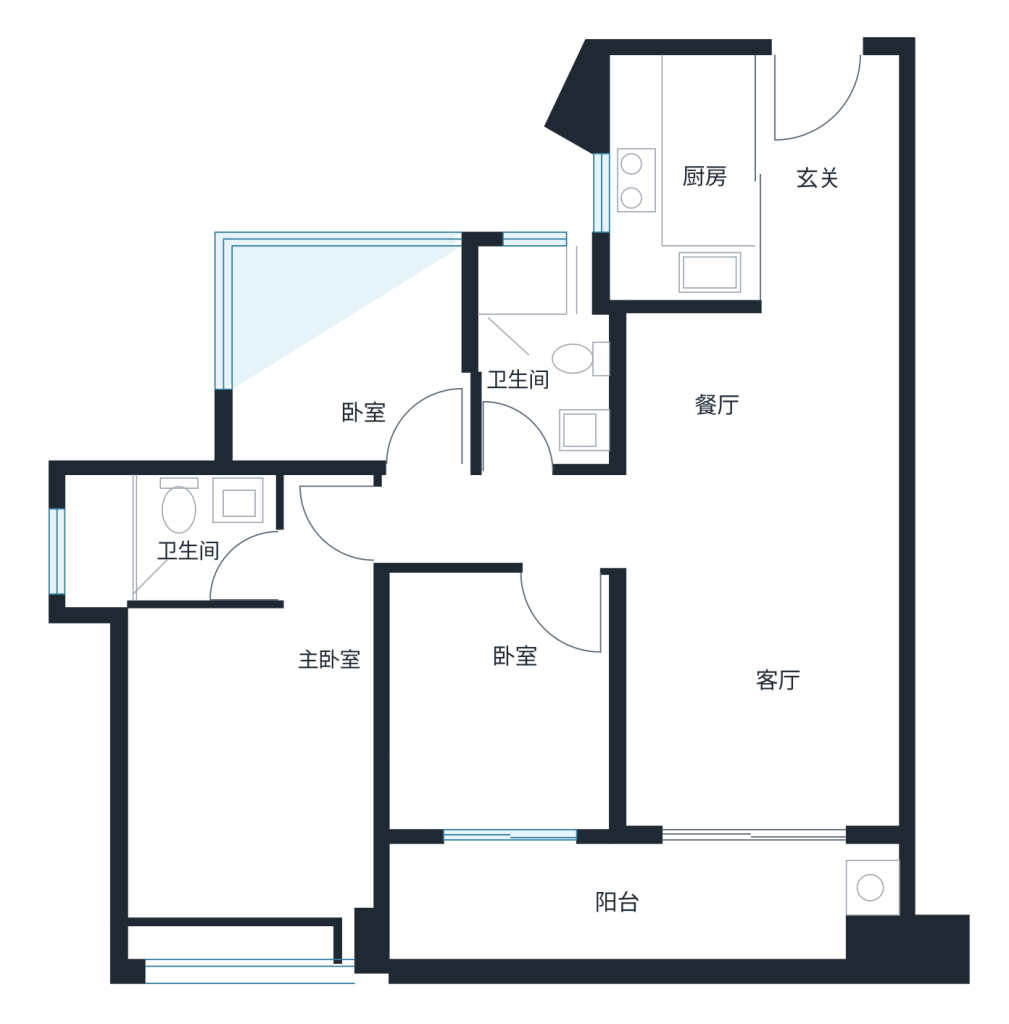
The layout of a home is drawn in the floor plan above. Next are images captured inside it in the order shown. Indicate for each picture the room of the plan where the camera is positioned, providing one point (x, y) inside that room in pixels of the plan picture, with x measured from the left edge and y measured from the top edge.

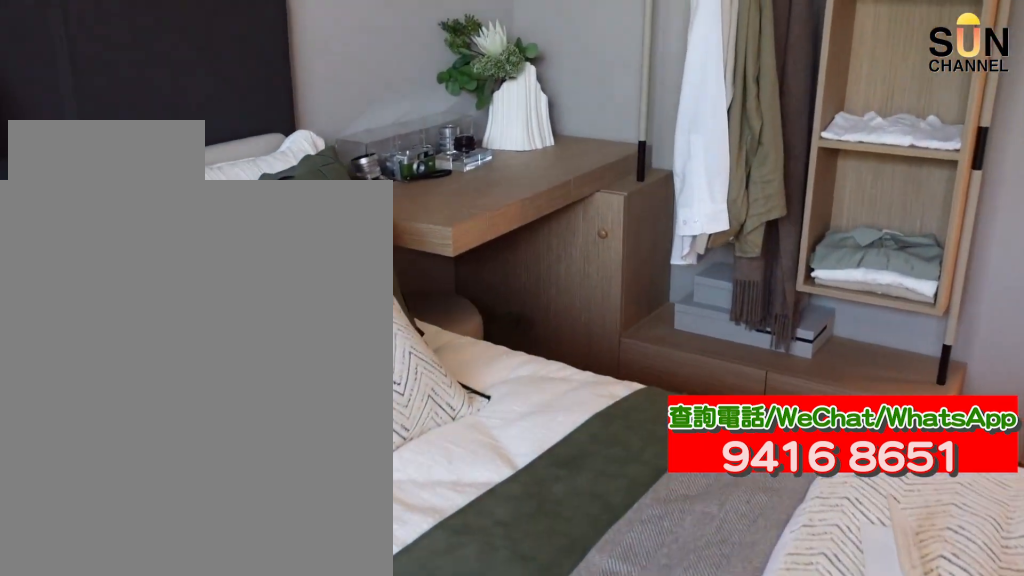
(505, 708)
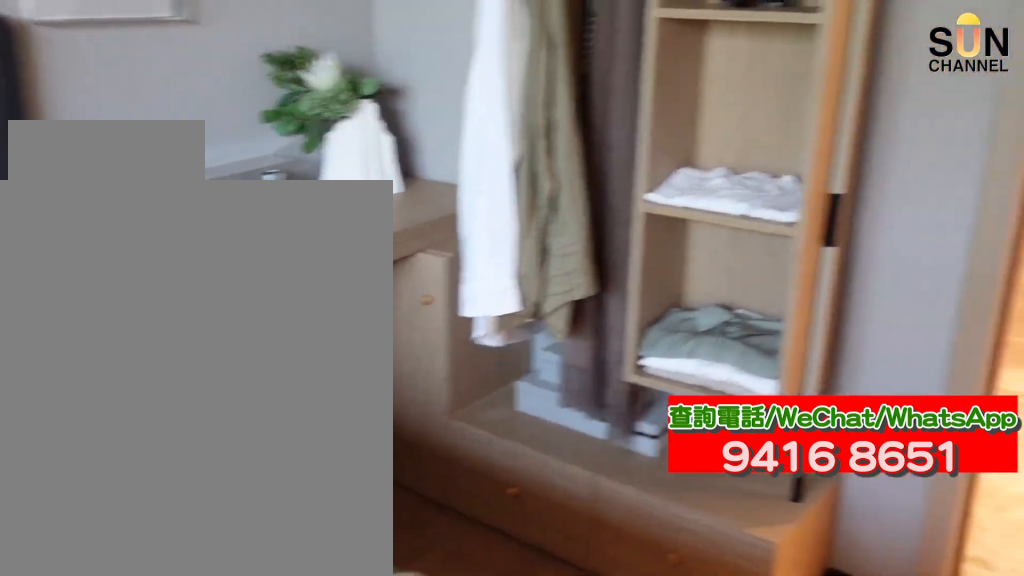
(505, 708)
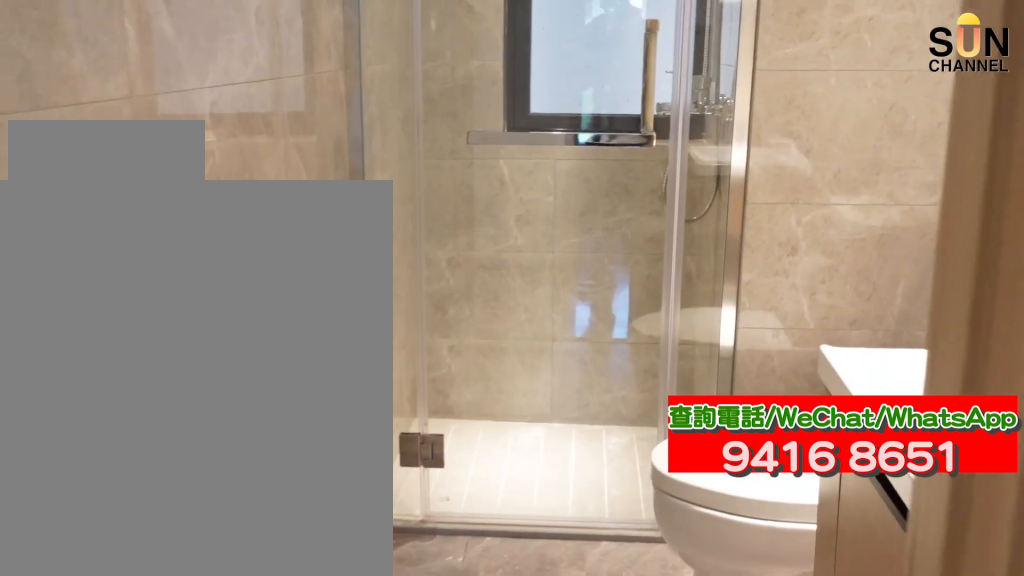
(544, 356)
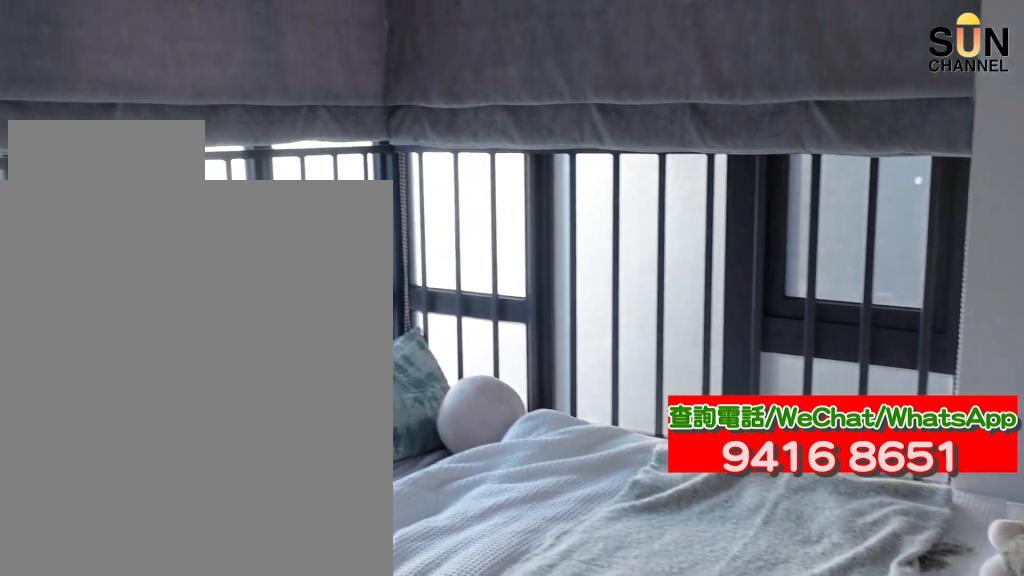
(347, 353)
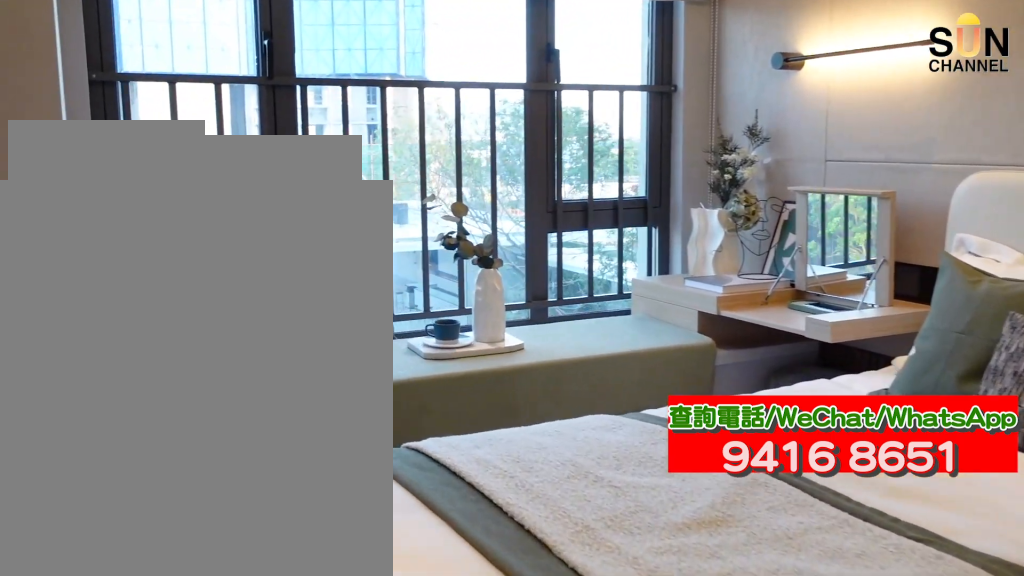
(258, 726)
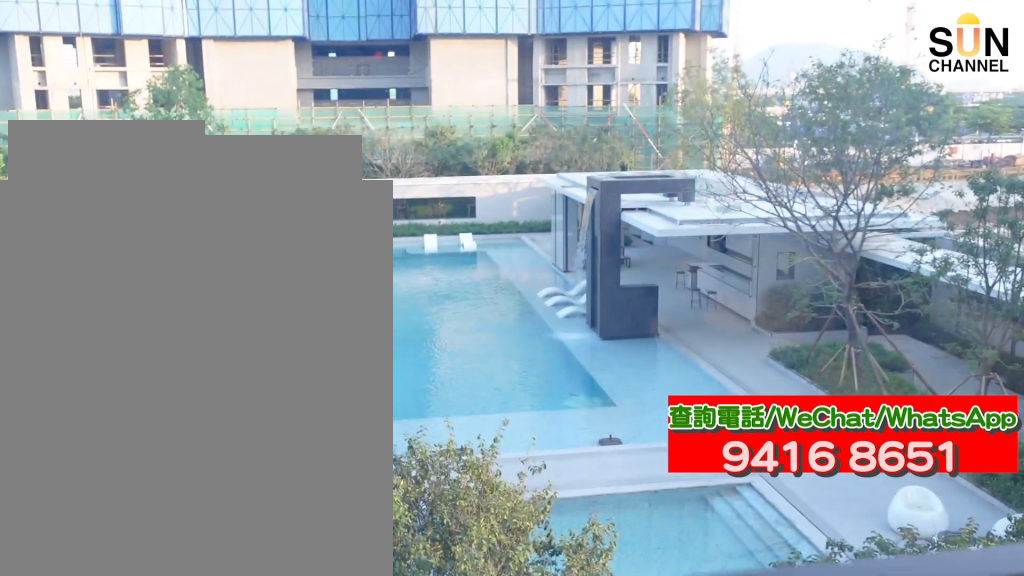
(258, 726)
